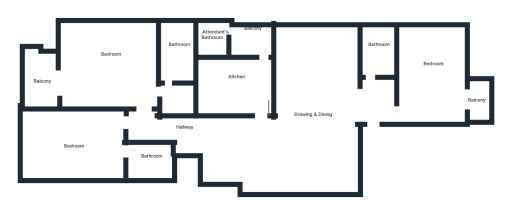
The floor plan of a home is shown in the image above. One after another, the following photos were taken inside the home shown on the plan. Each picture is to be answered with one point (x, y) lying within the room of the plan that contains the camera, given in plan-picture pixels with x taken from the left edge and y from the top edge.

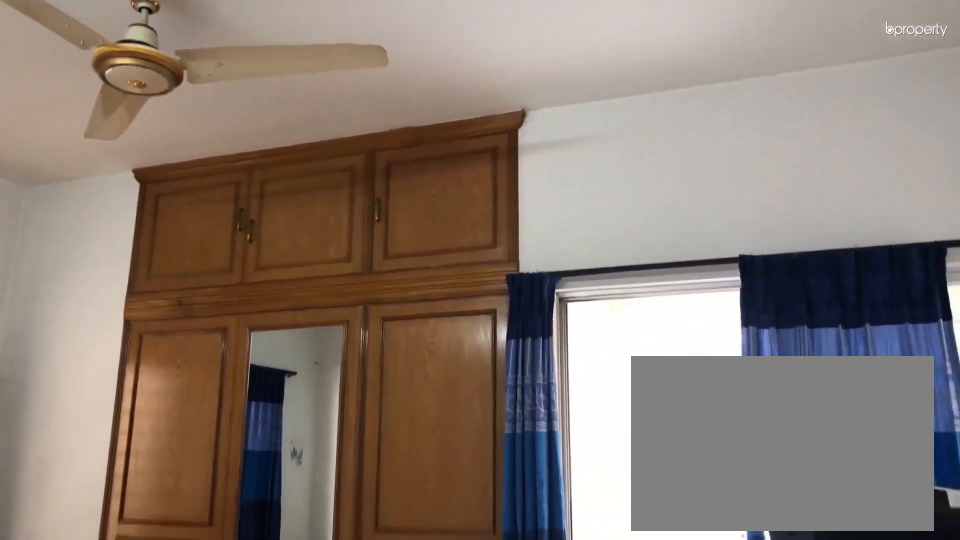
(461, 86)
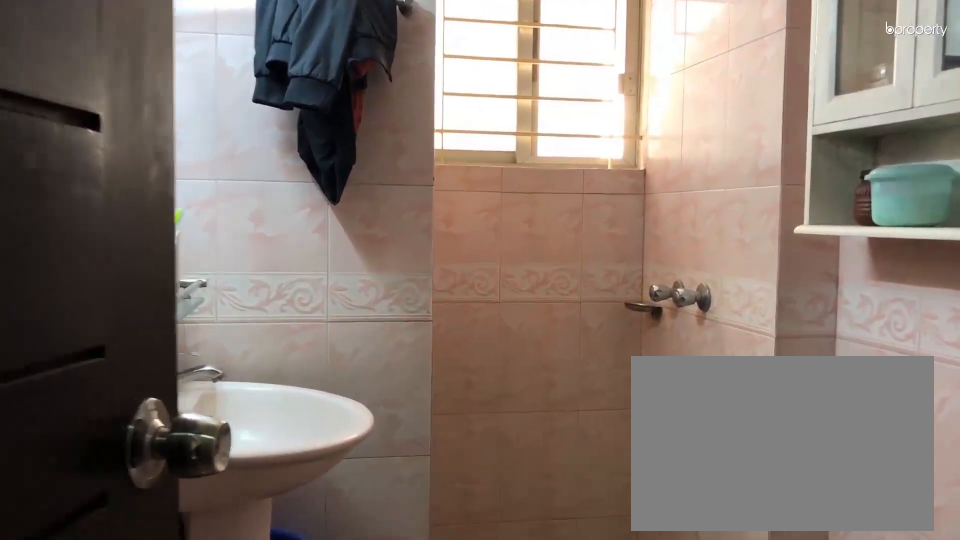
(374, 55)
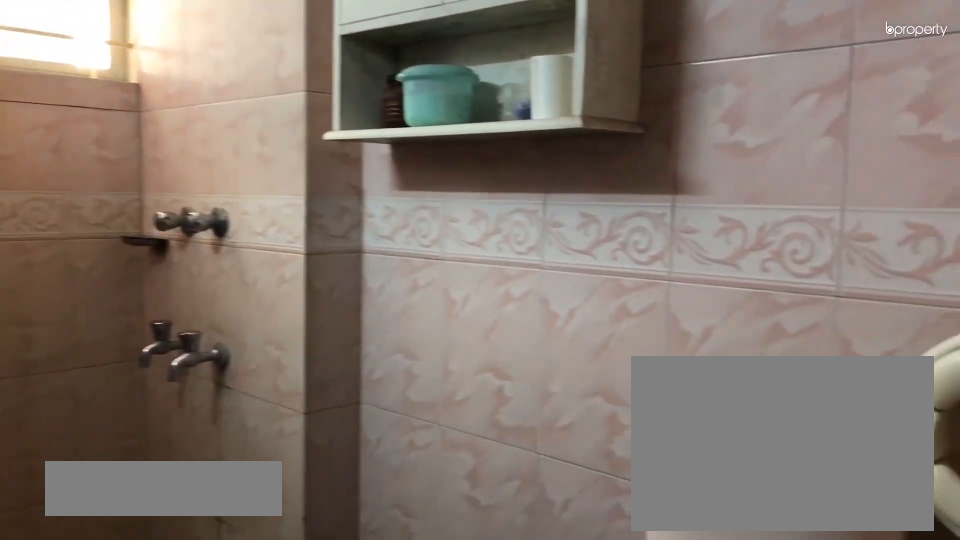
(374, 55)
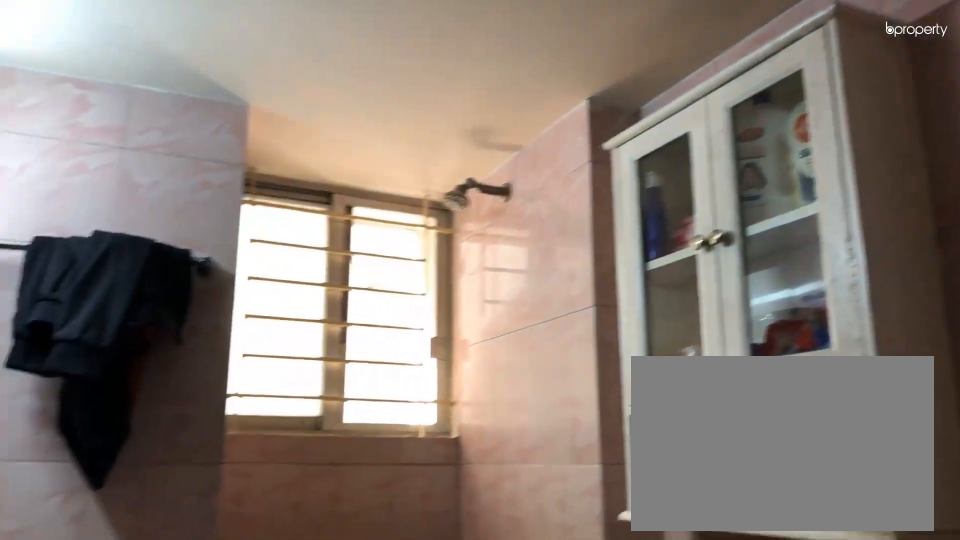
(374, 55)
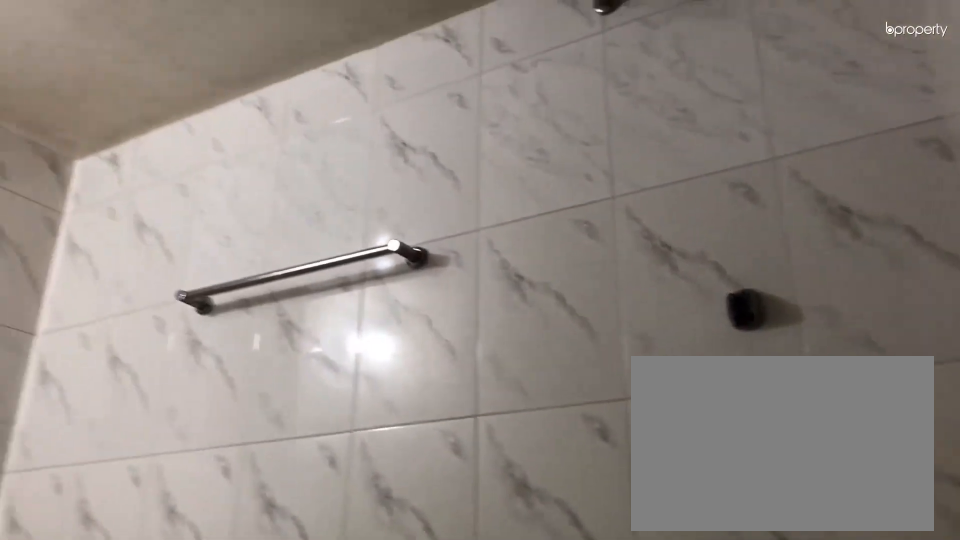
(144, 159)
